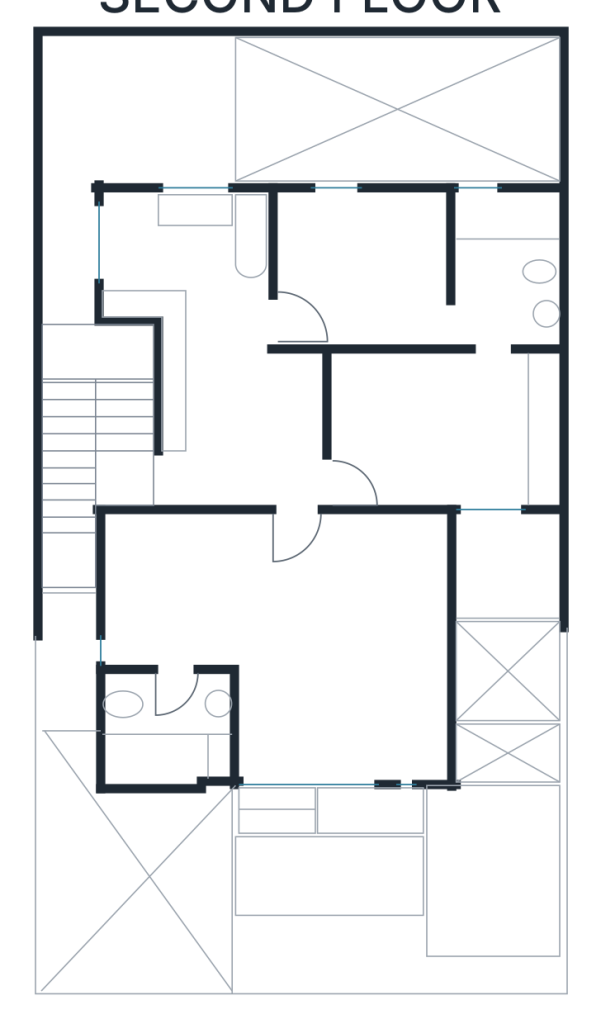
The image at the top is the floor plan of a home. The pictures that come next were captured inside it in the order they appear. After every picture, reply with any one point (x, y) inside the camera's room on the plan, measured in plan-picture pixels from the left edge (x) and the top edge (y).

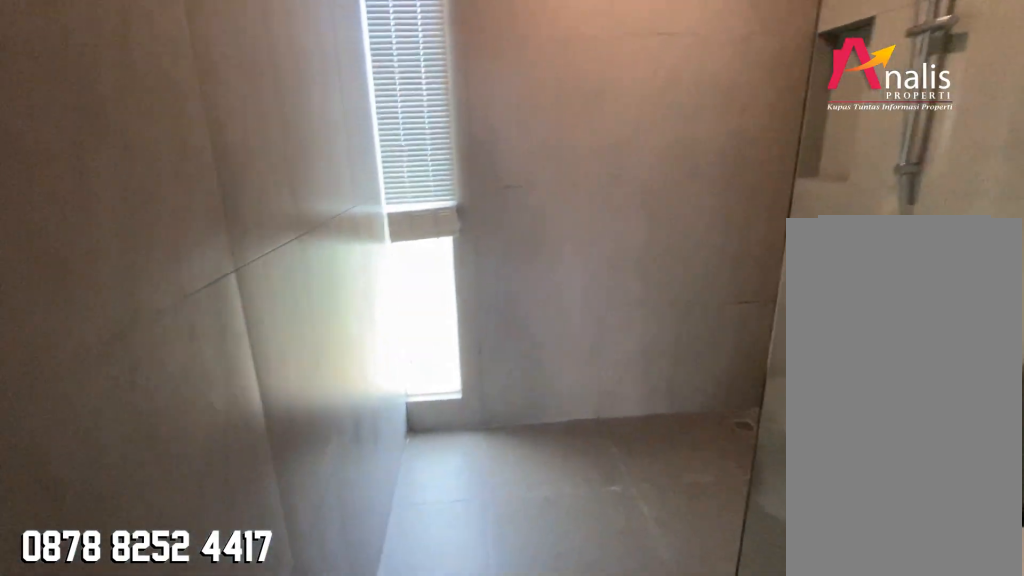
(508, 269)
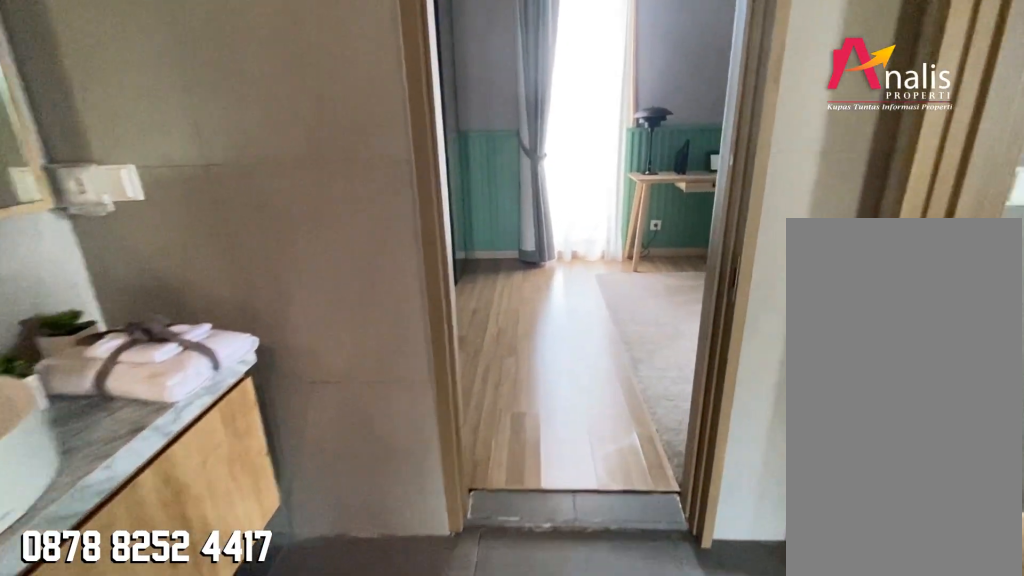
(508, 269)
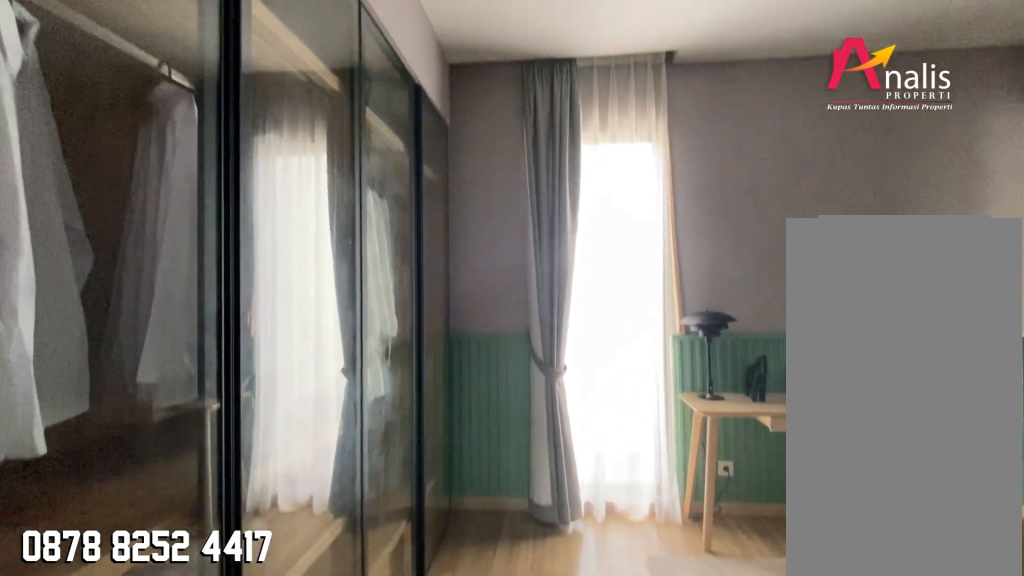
(448, 442)
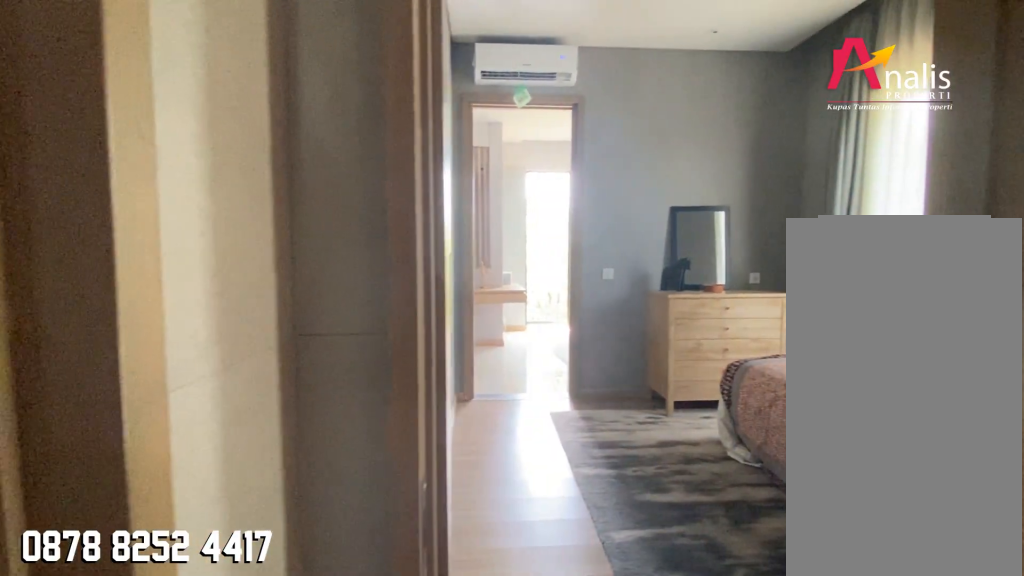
(448, 442)
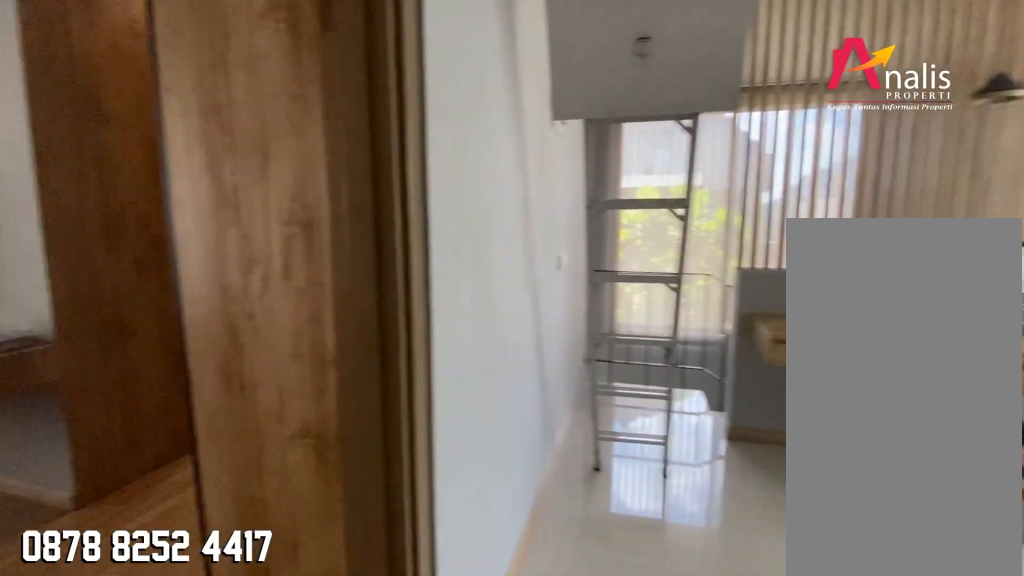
(216, 350)
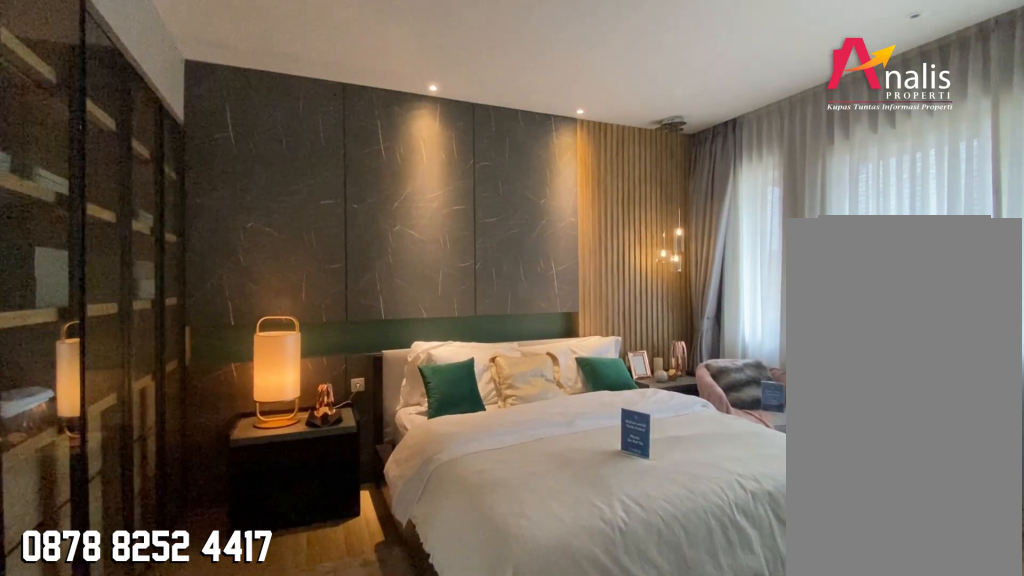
(271, 641)
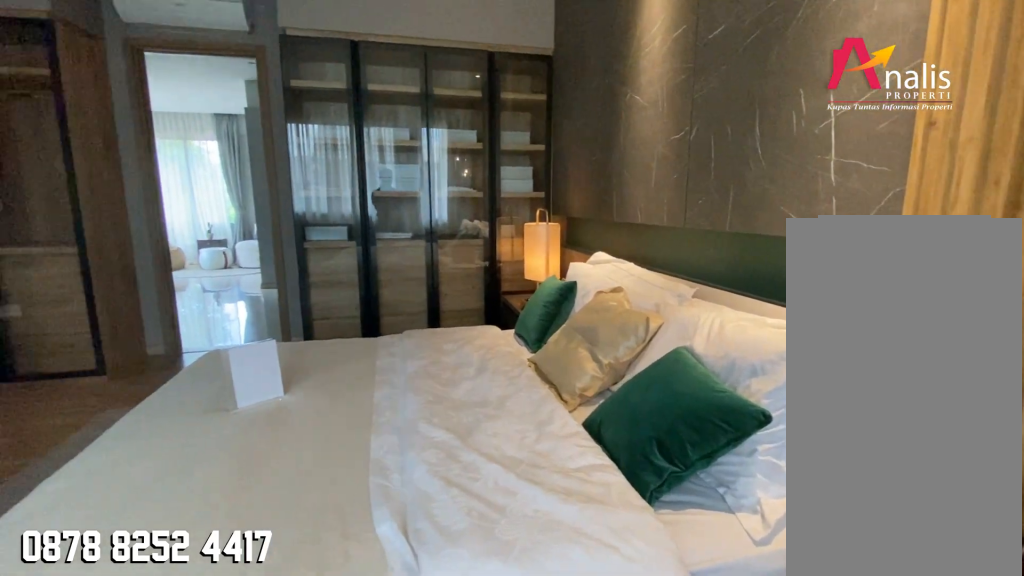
(288, 641)
